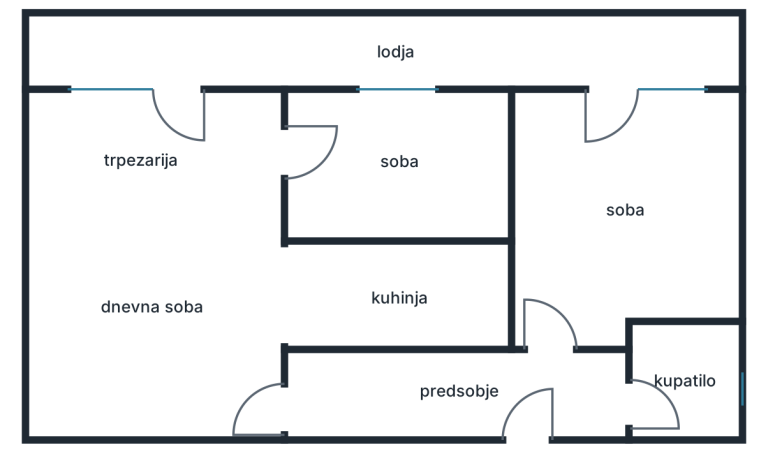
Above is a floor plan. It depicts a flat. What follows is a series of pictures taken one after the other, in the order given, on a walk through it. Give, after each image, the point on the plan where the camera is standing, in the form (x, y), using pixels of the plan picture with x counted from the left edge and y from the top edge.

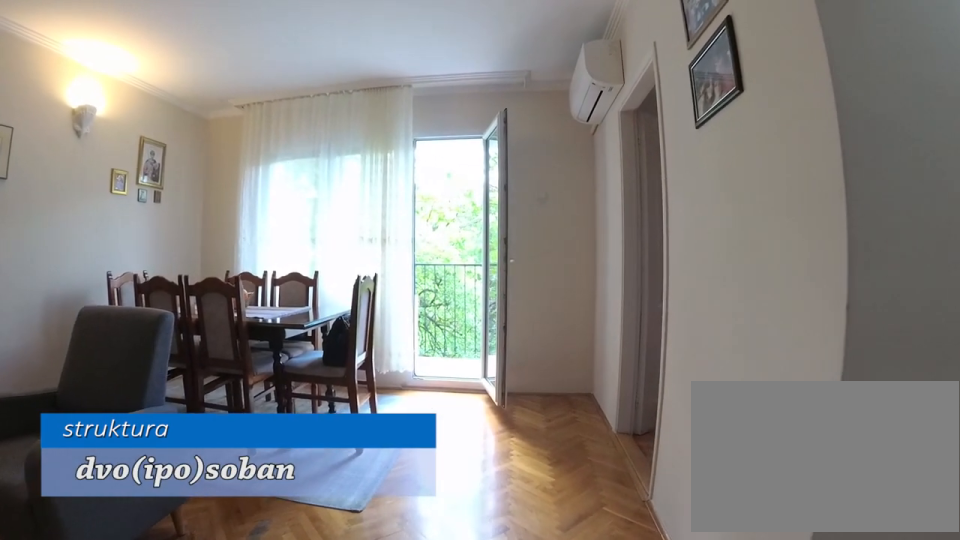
(256, 332)
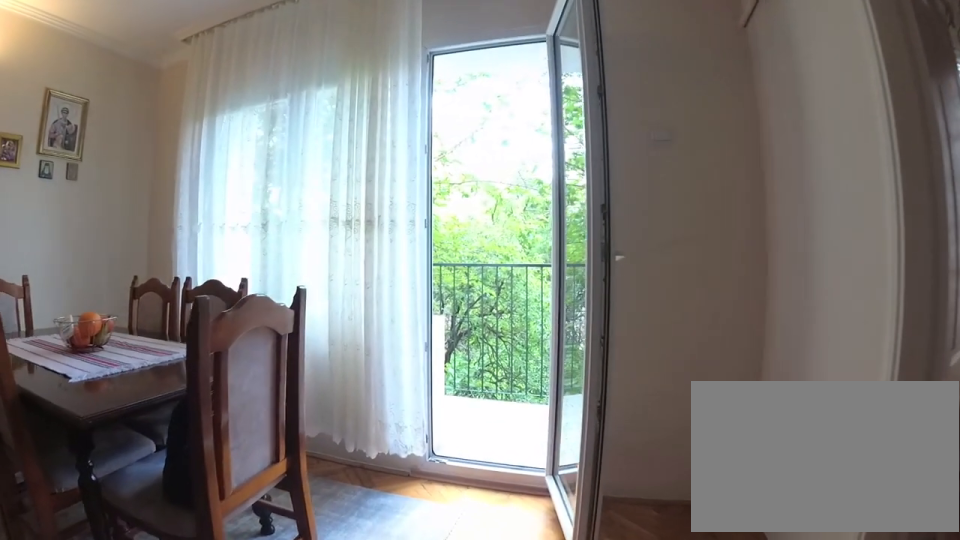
(257, 215)
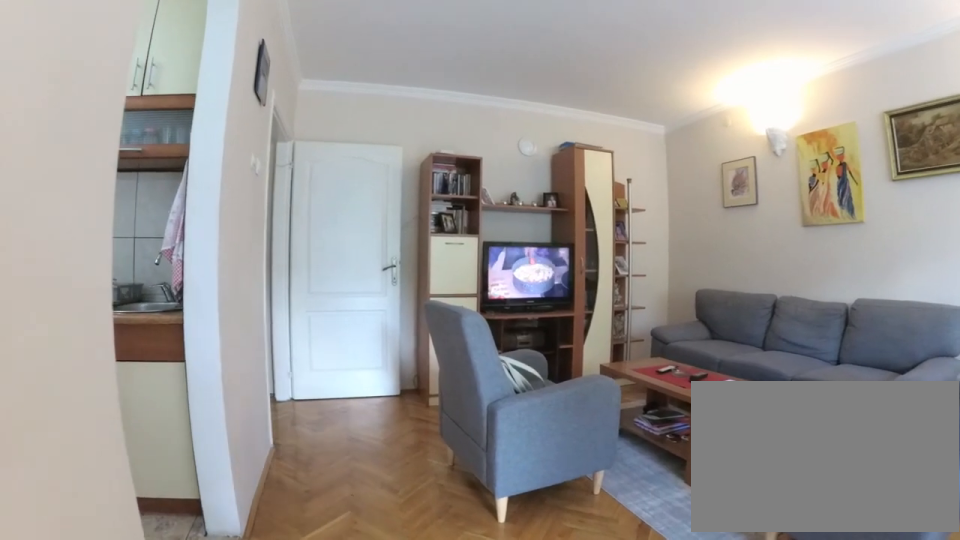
(254, 180)
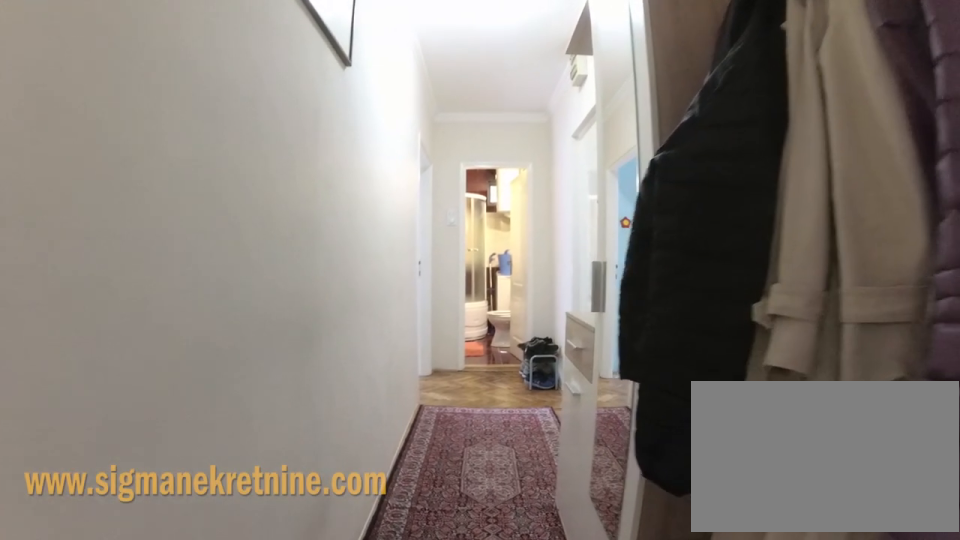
(257, 389)
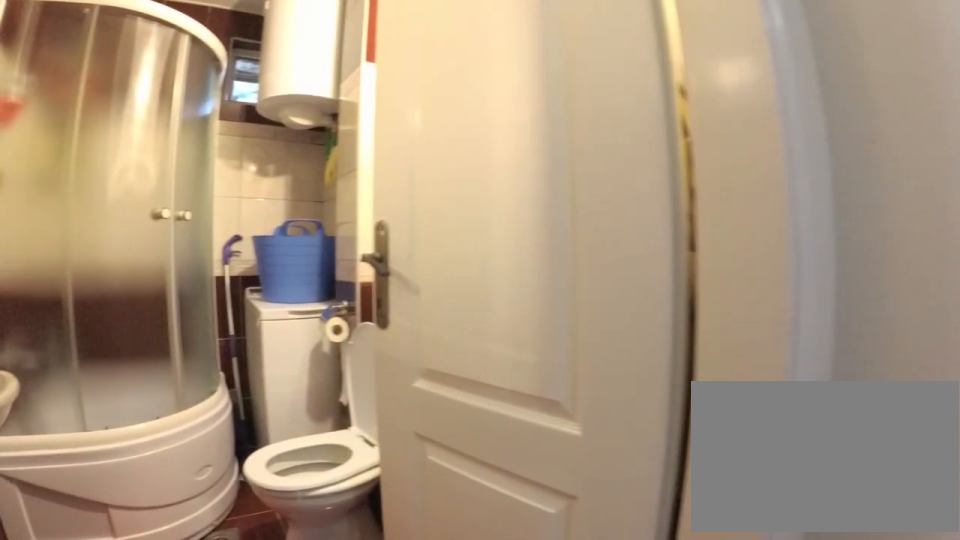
(577, 384)
